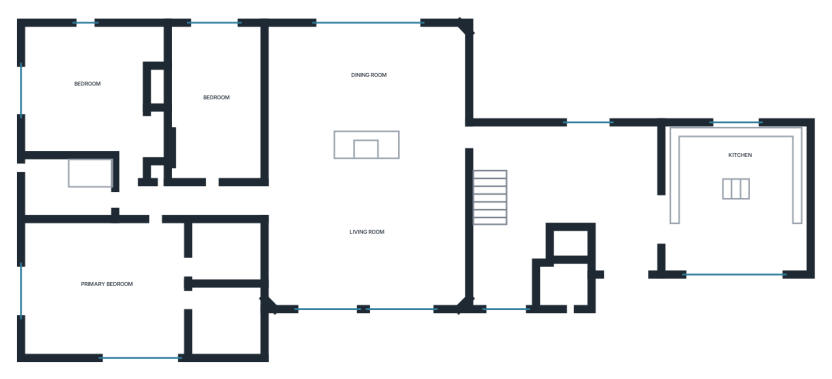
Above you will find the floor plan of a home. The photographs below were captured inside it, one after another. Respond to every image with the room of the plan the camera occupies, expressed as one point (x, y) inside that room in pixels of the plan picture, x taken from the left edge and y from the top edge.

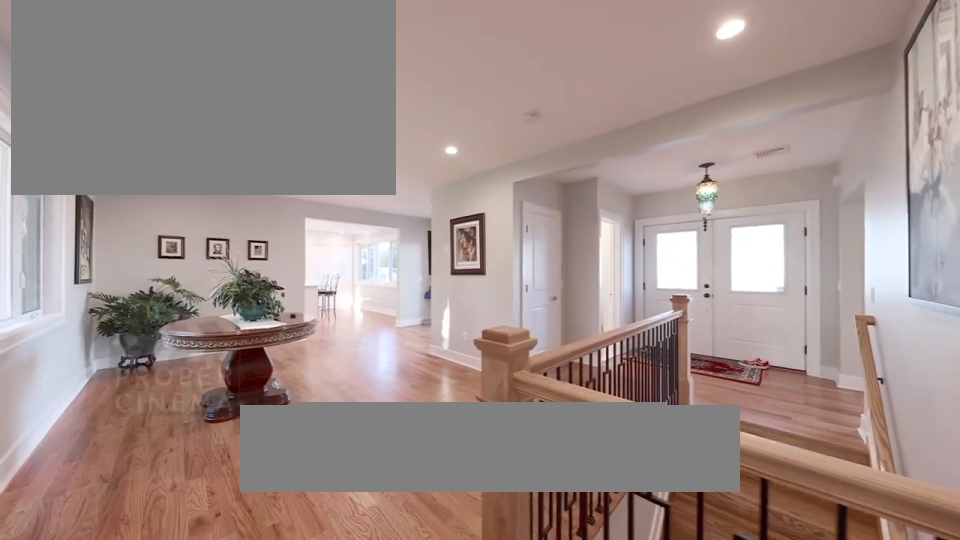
(574, 191)
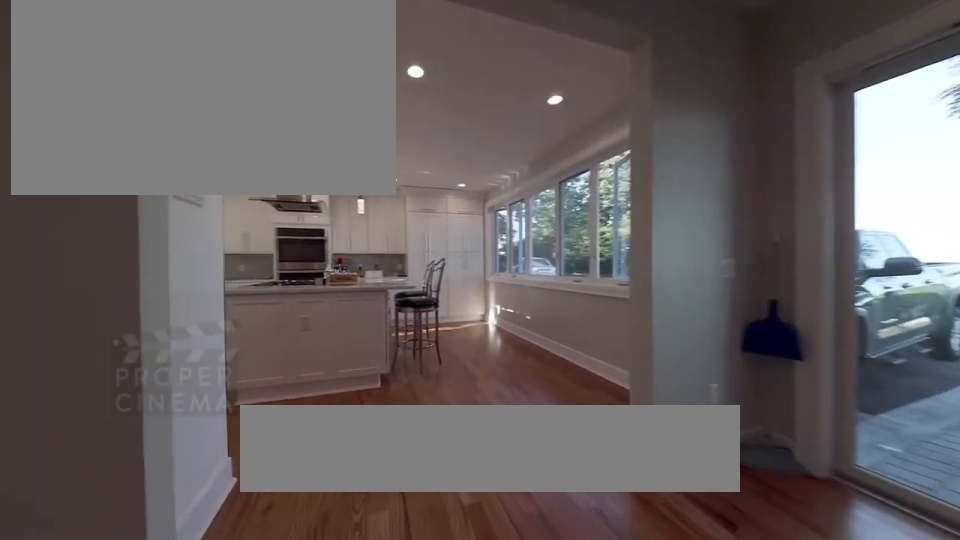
(574, 191)
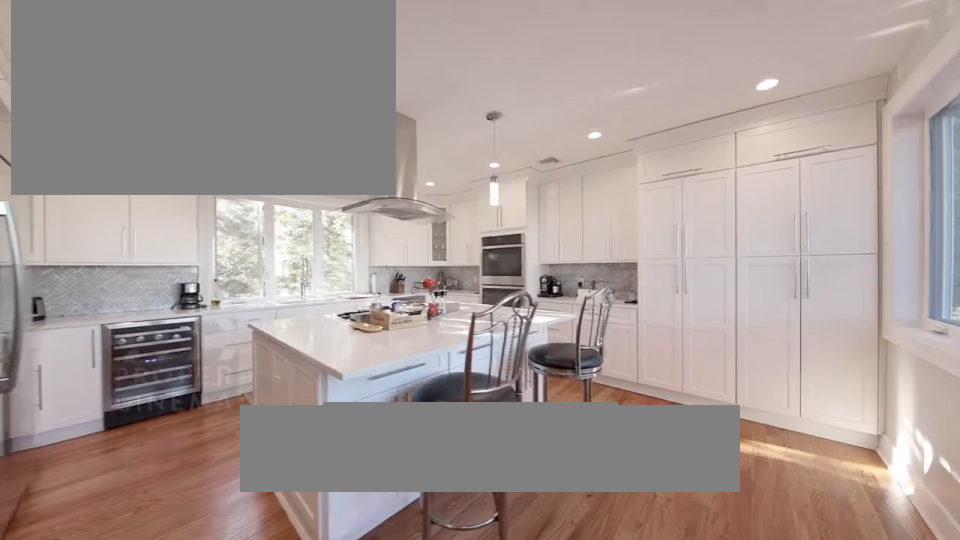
(738, 152)
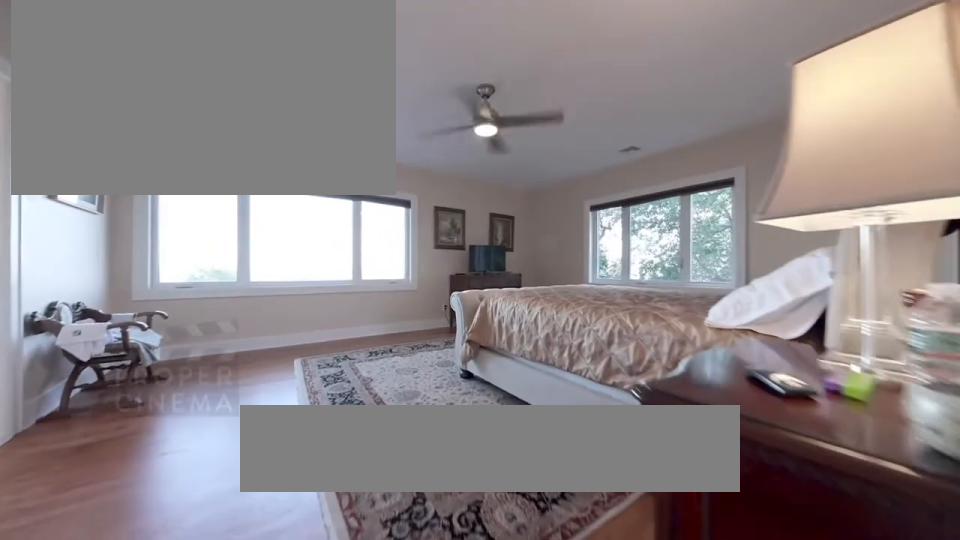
(104, 288)
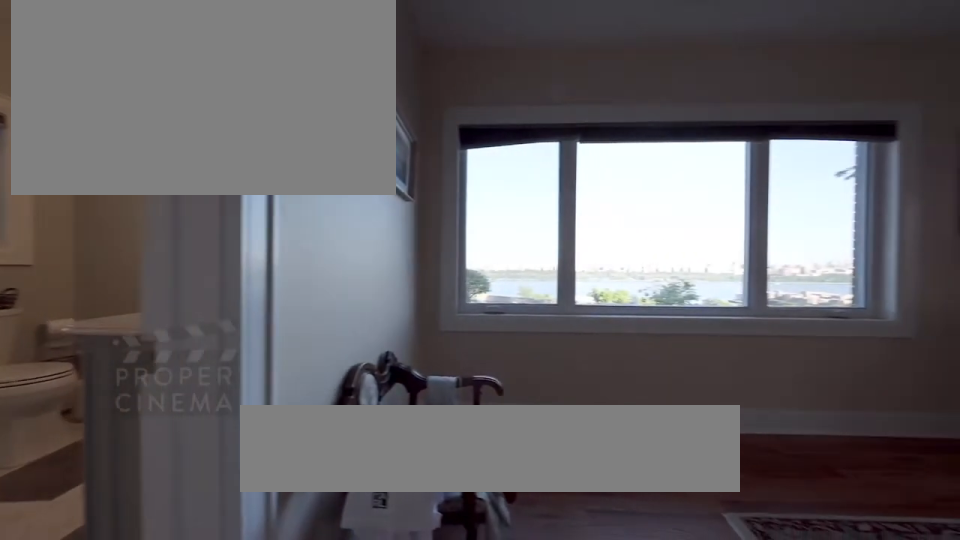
(104, 288)
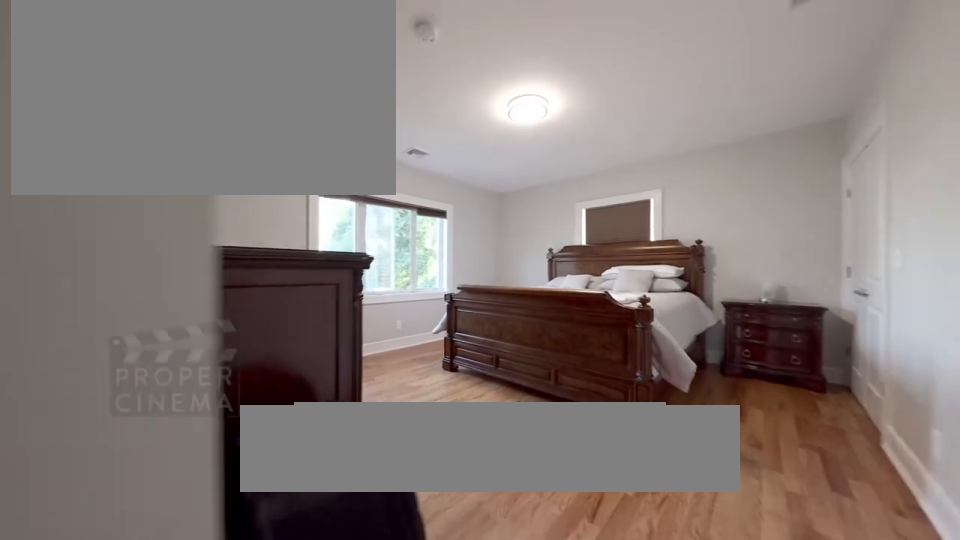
(87, 99)
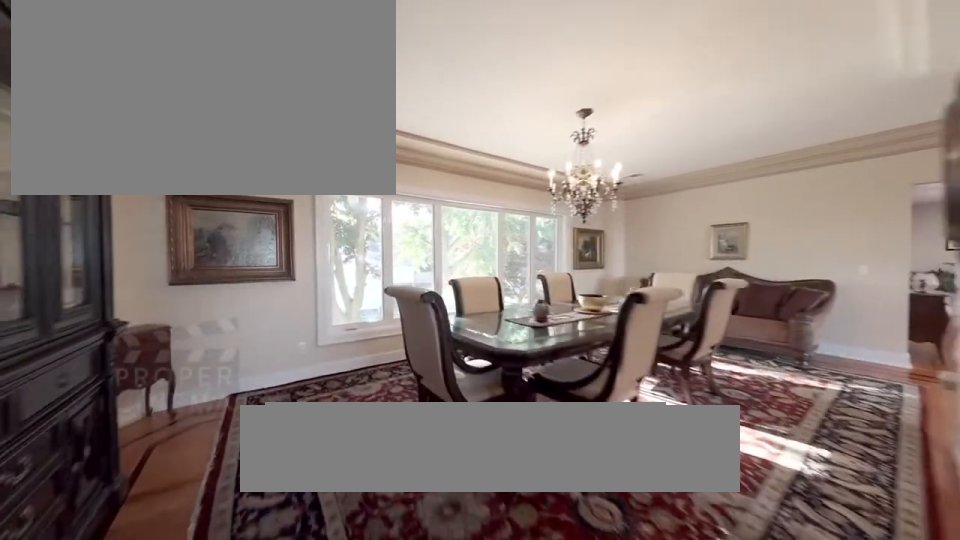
(367, 88)
